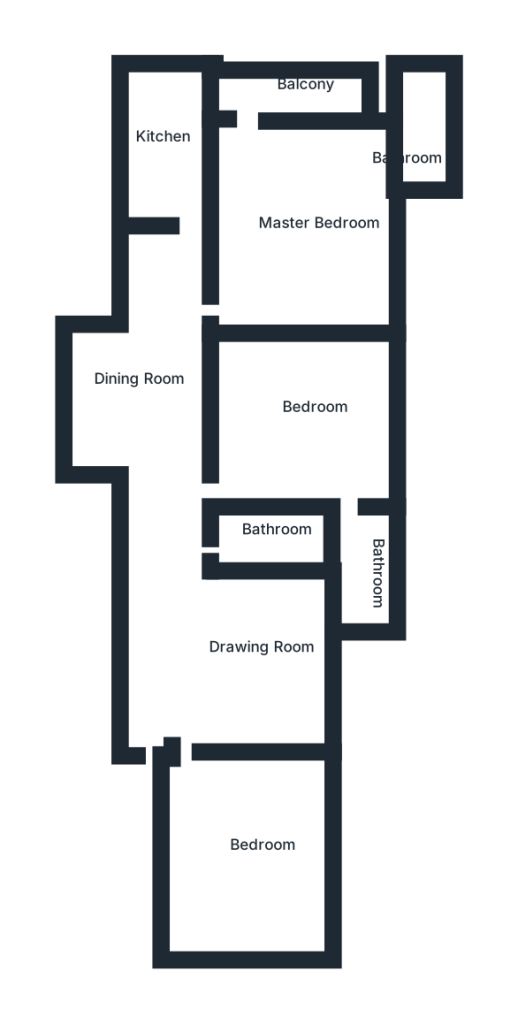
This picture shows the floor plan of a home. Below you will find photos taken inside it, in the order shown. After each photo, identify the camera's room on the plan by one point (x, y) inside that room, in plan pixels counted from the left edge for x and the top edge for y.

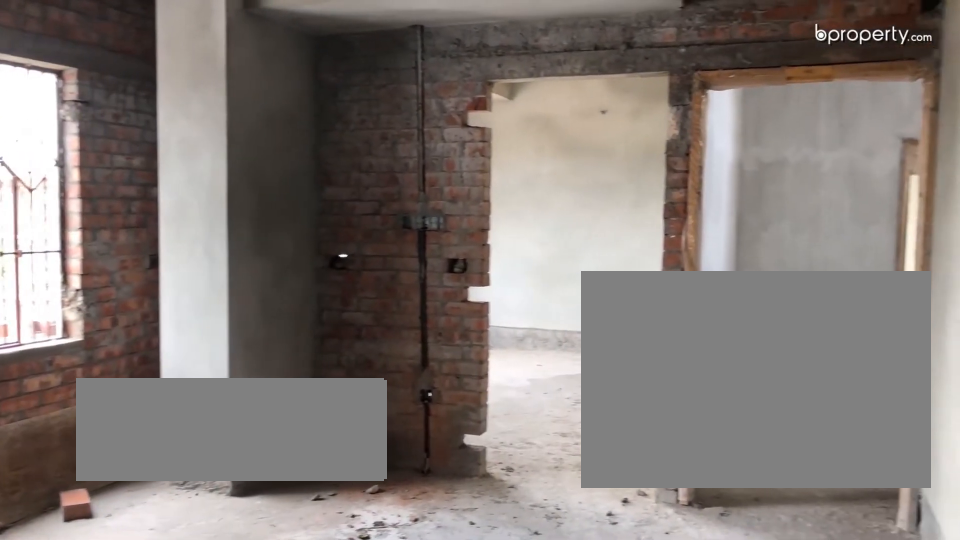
(218, 670)
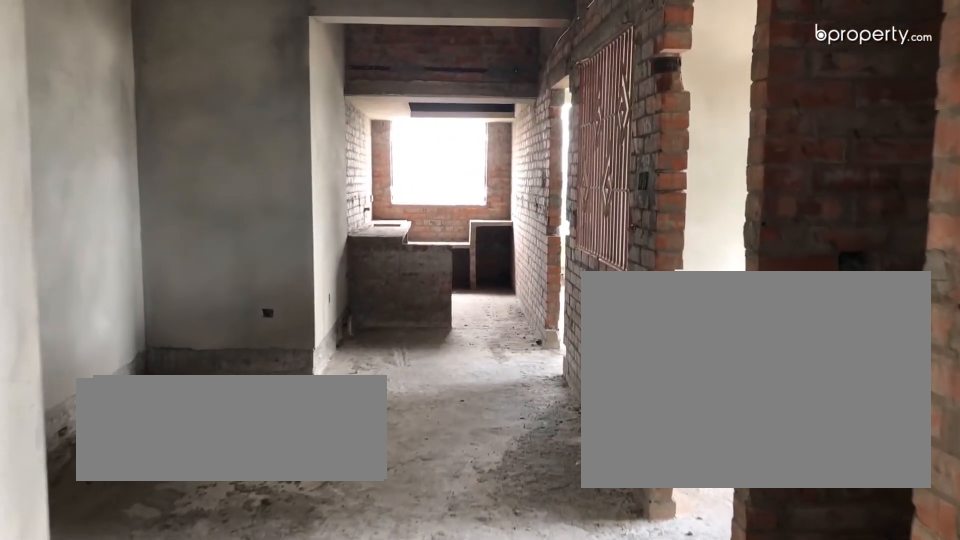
(159, 394)
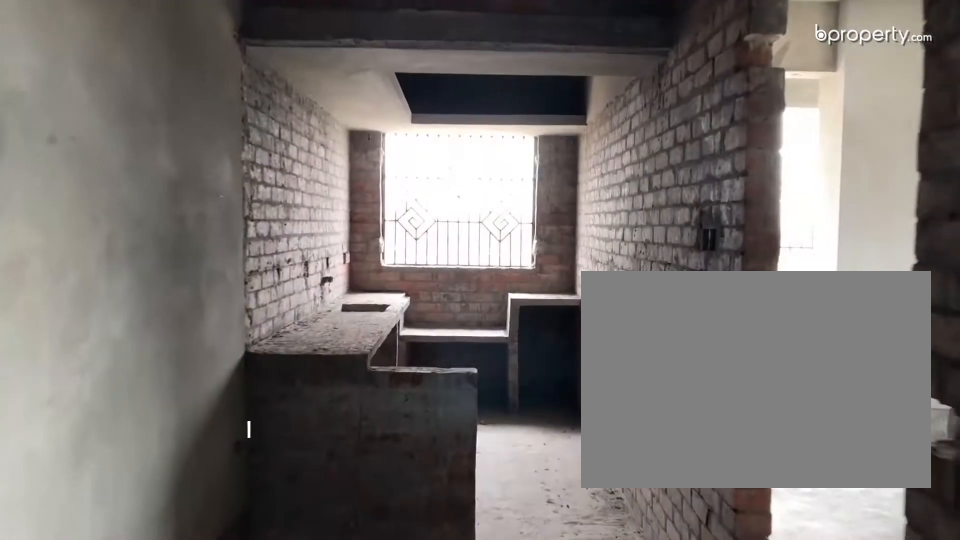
(159, 394)
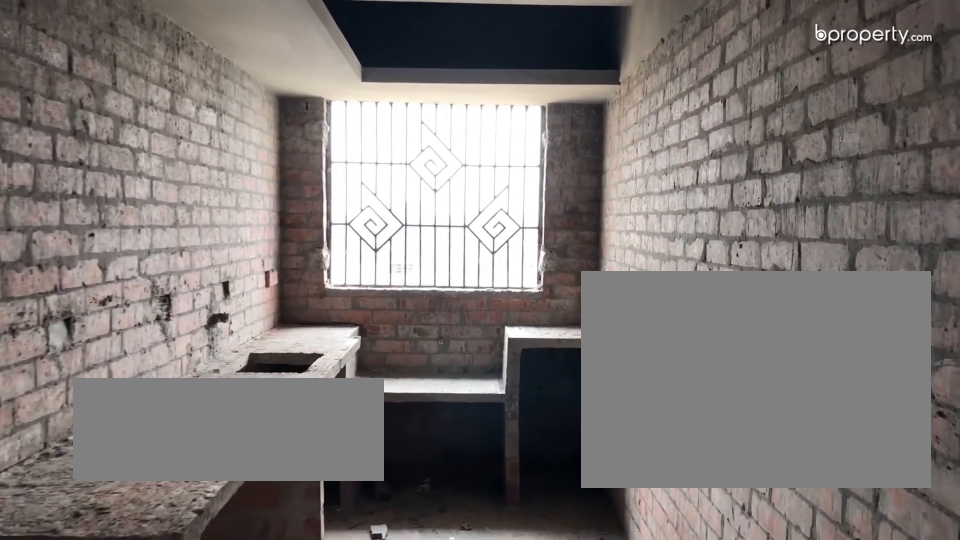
(168, 167)
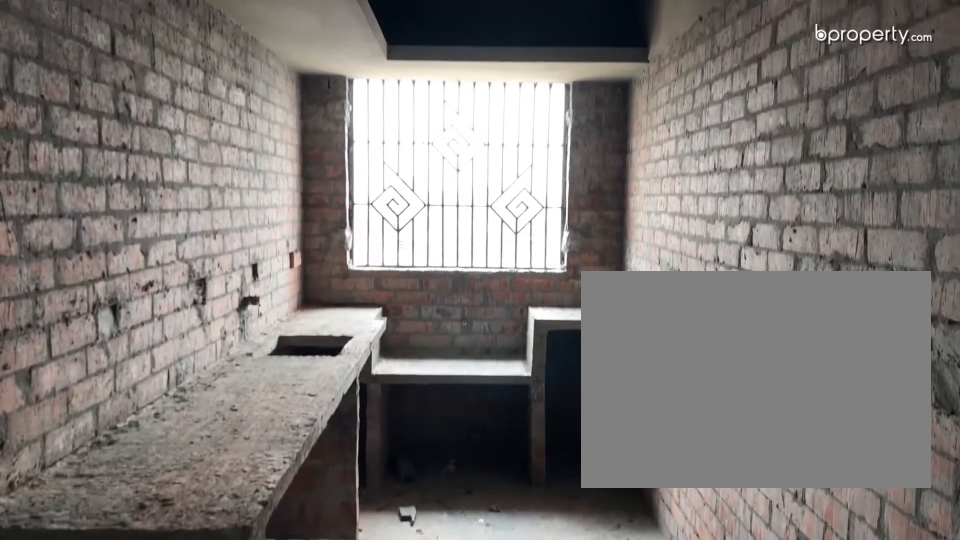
(168, 167)
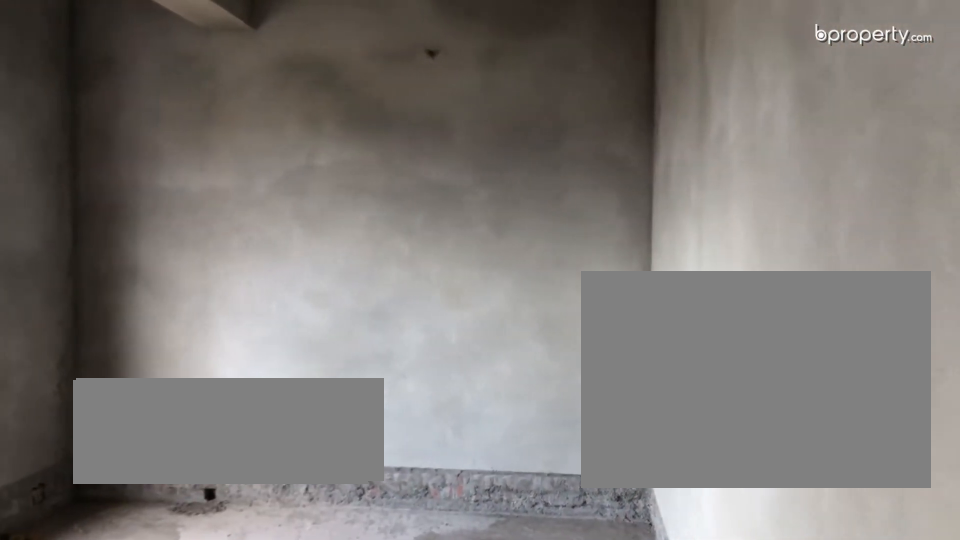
(258, 864)
